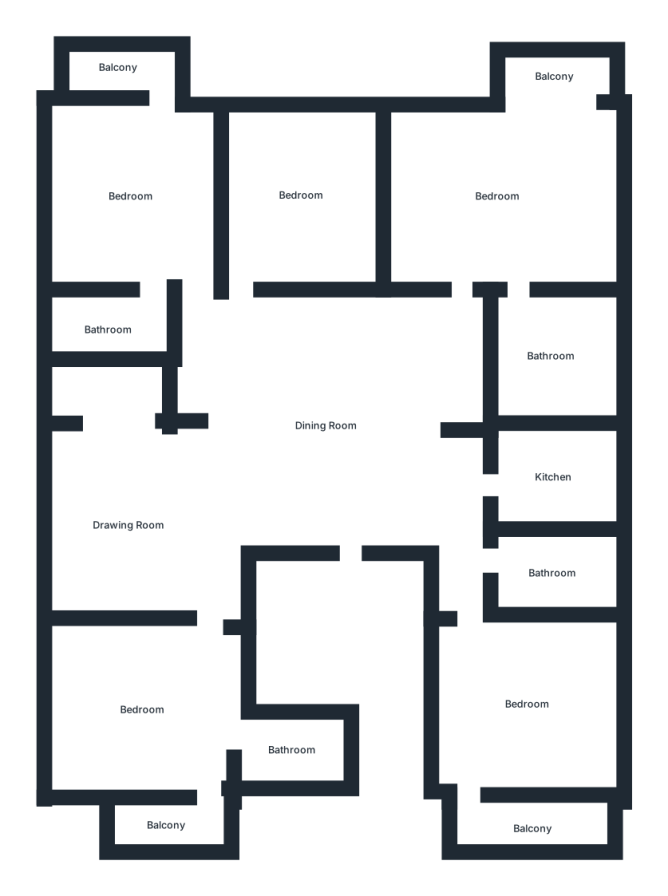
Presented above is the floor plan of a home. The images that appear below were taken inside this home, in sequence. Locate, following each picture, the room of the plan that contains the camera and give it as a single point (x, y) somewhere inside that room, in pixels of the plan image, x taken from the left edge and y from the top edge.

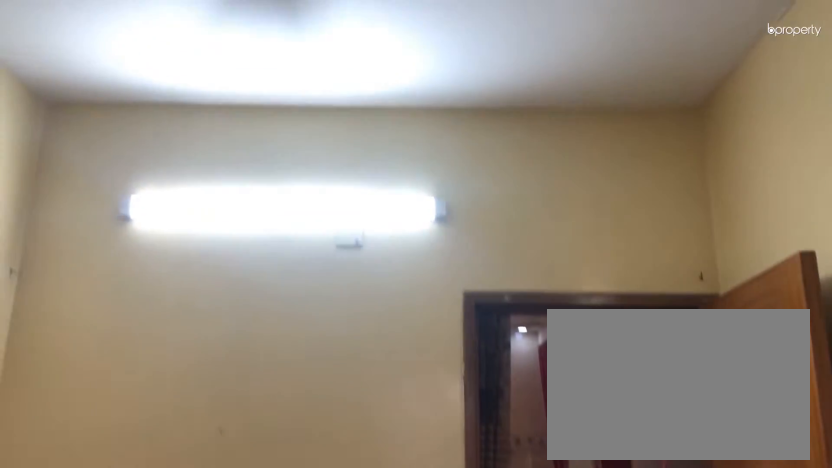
(299, 192)
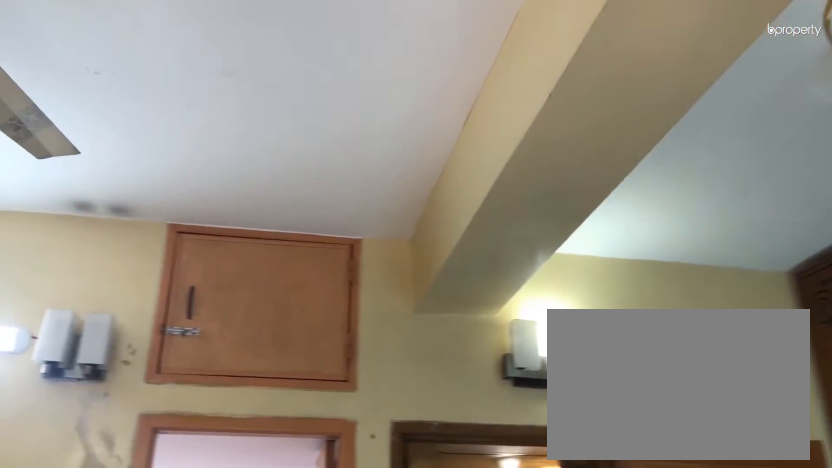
(501, 199)
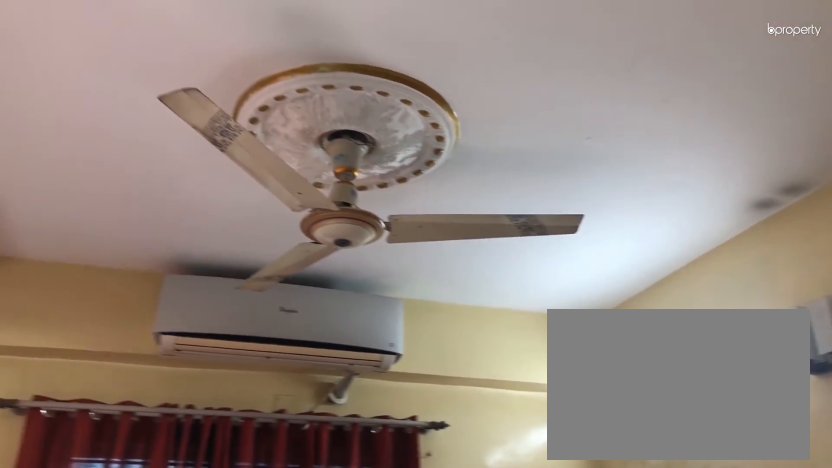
(499, 198)
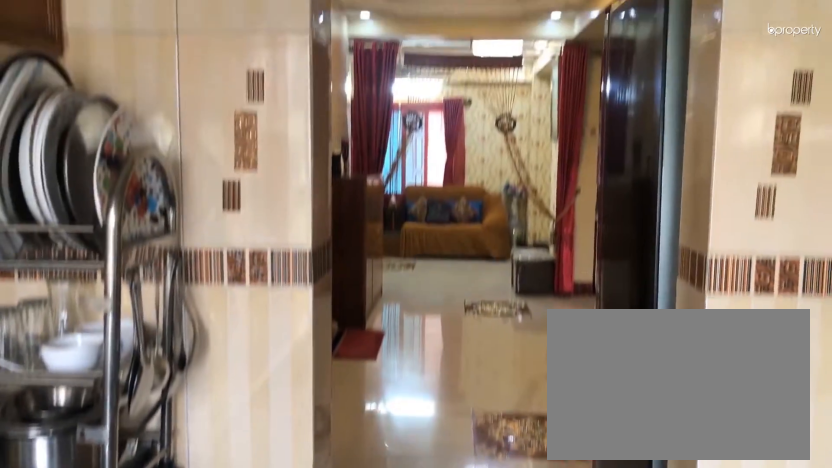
(557, 481)
